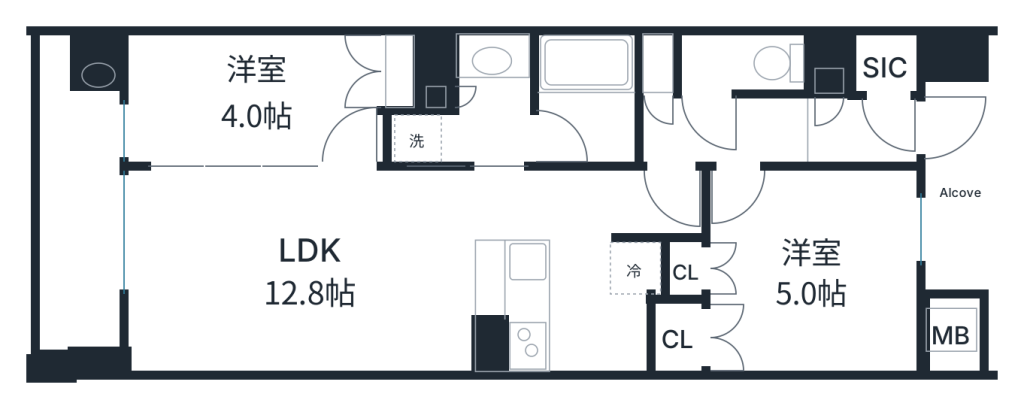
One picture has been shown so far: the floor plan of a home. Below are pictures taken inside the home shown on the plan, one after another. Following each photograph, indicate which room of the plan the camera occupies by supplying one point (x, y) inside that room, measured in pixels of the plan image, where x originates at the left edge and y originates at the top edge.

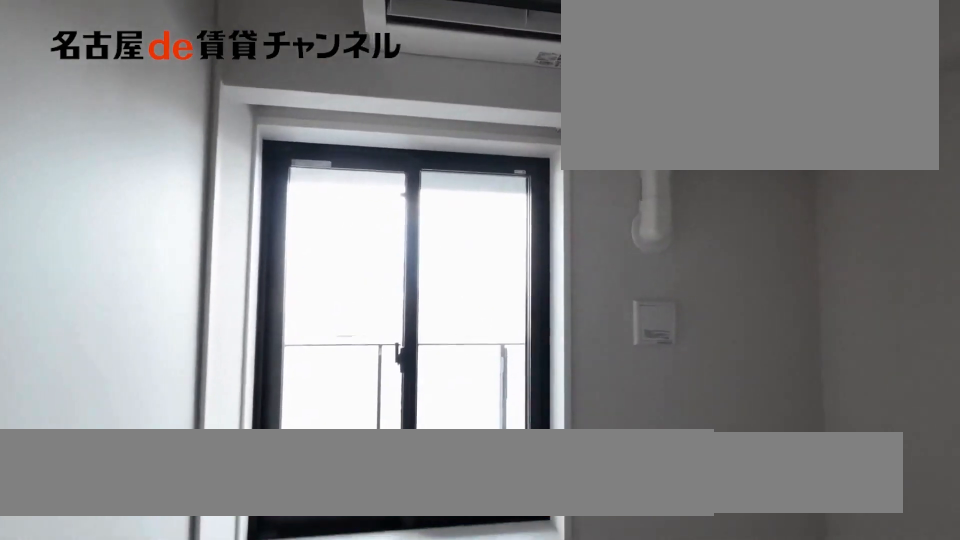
(251, 103)
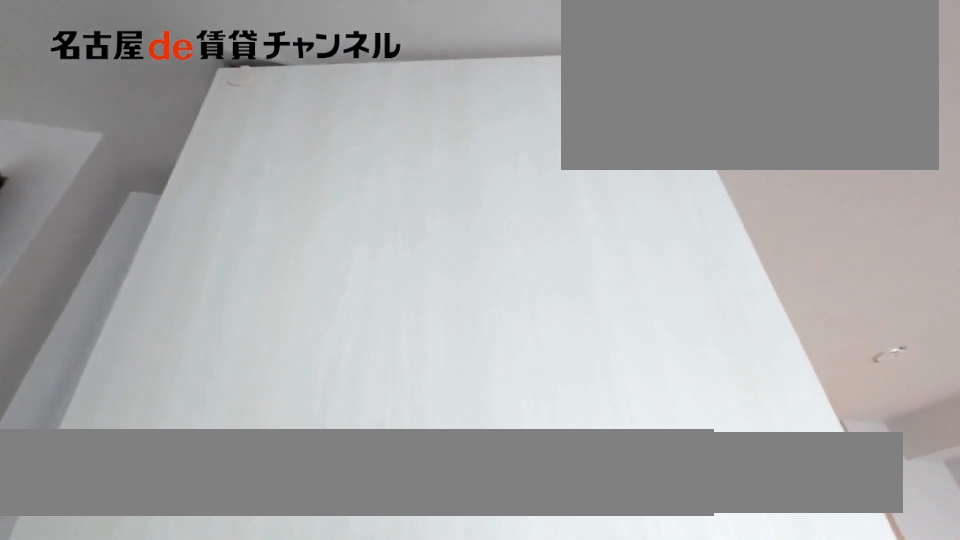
(251, 103)
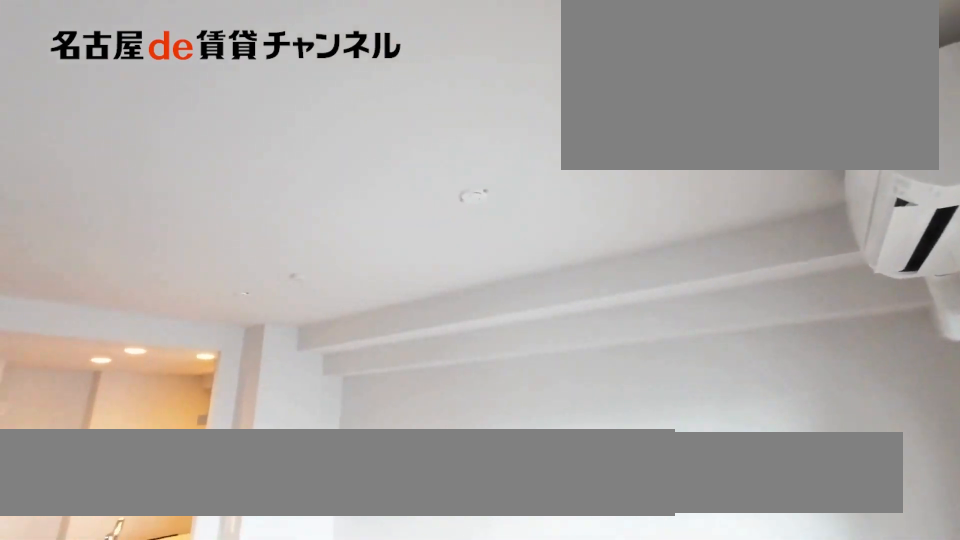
(295, 268)
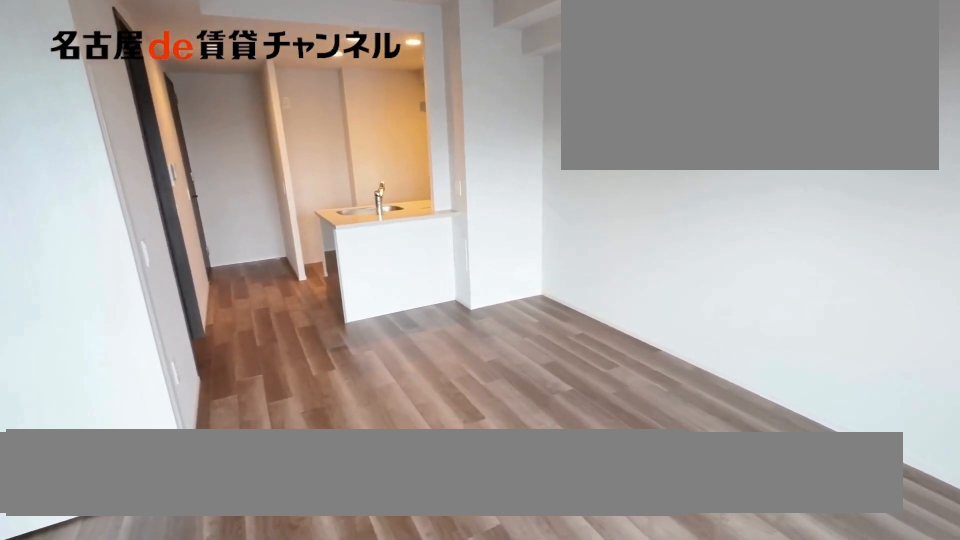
(295, 268)
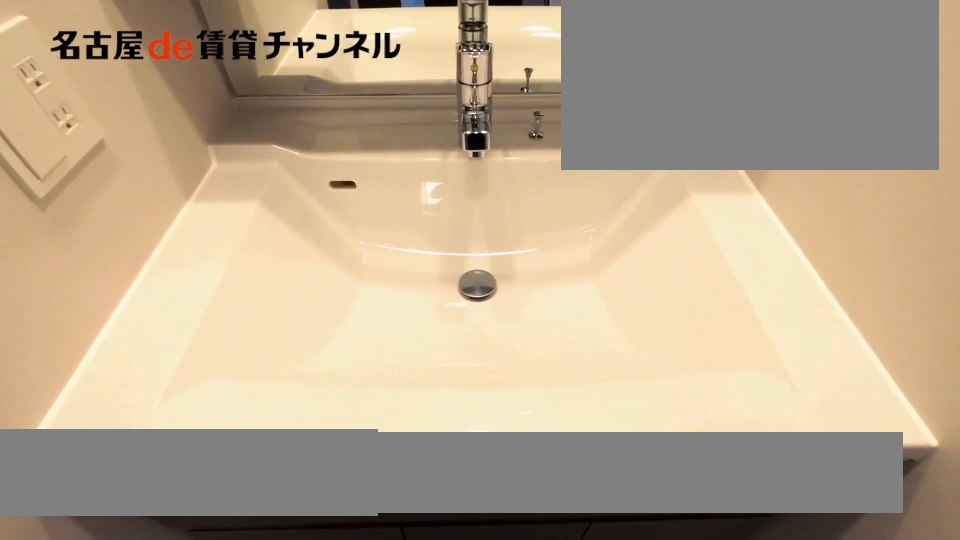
(464, 107)
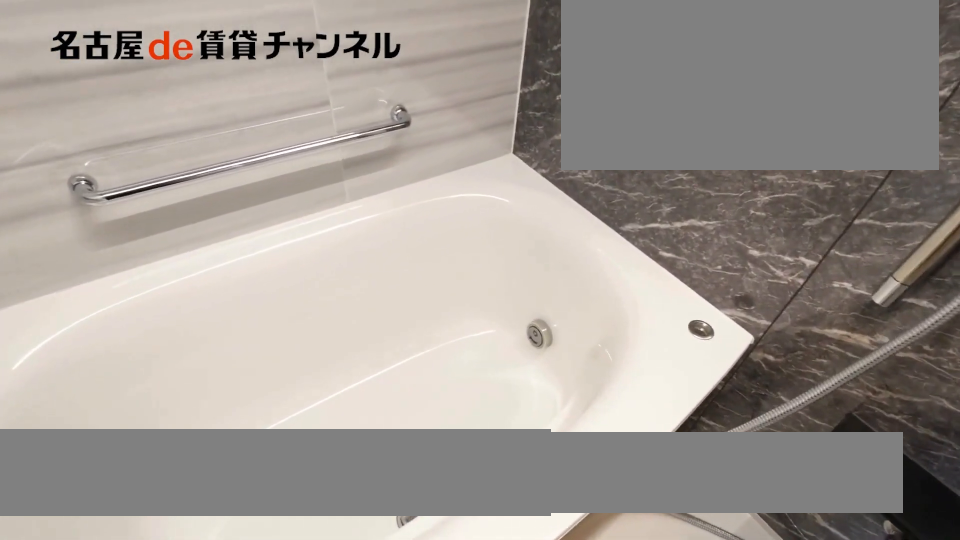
(584, 102)
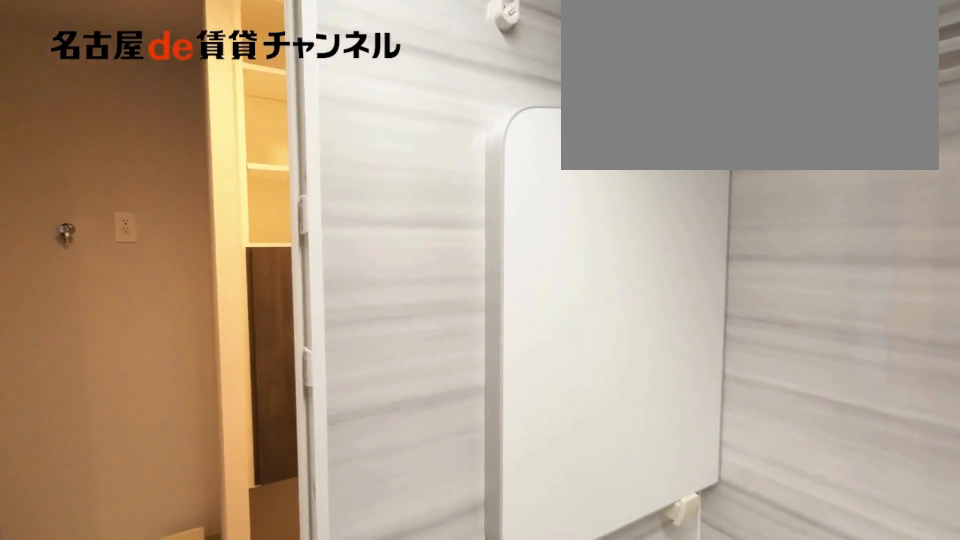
(584, 102)
